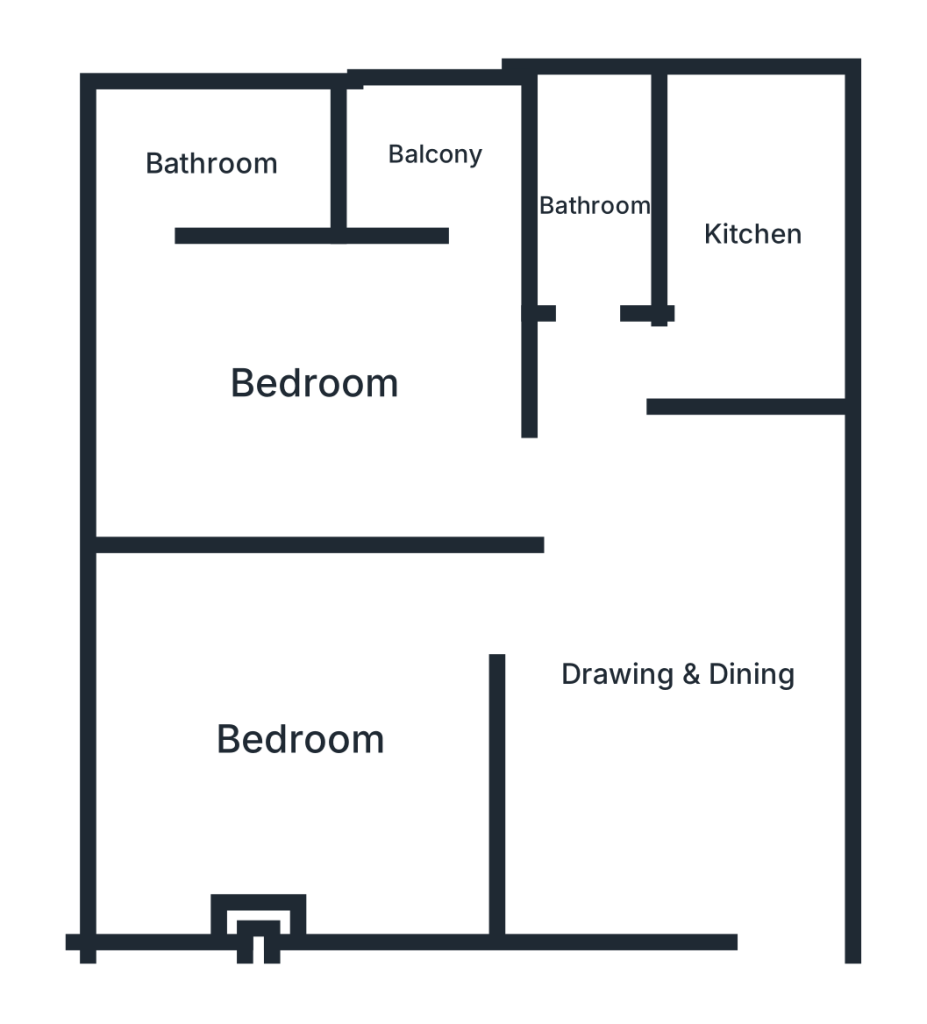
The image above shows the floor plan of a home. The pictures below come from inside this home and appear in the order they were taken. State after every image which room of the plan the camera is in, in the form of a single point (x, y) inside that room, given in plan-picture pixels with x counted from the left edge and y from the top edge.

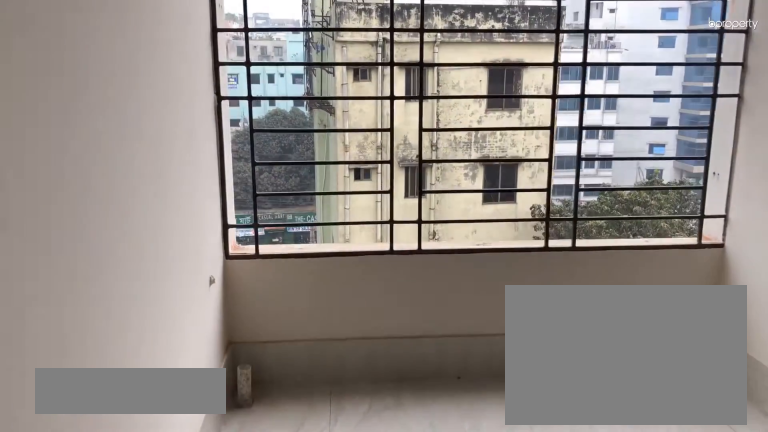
(435, 157)
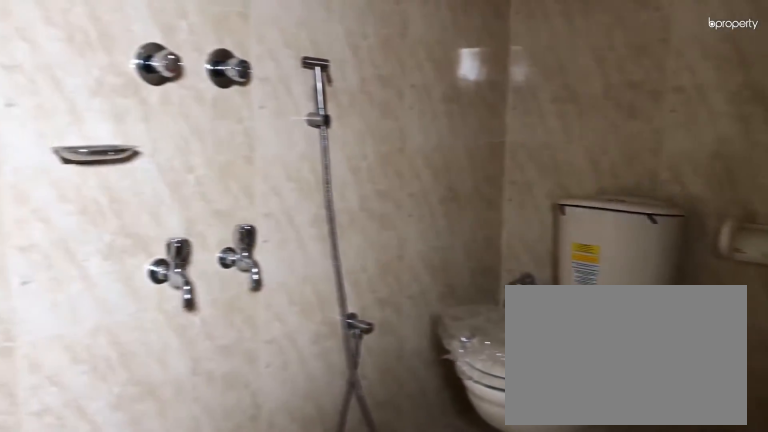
(210, 164)
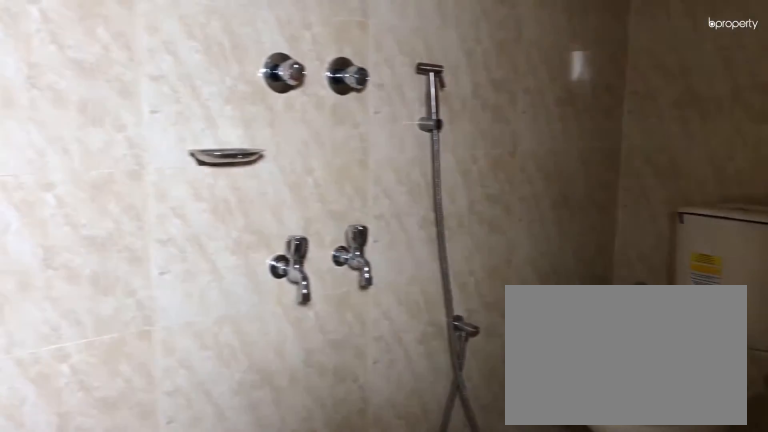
(210, 164)
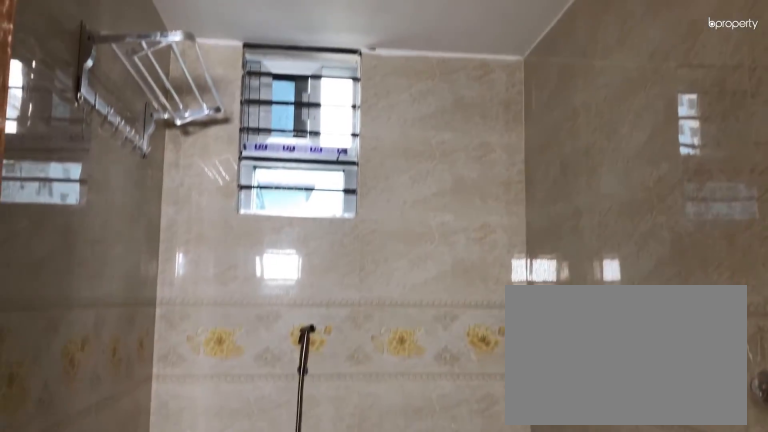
(591, 207)
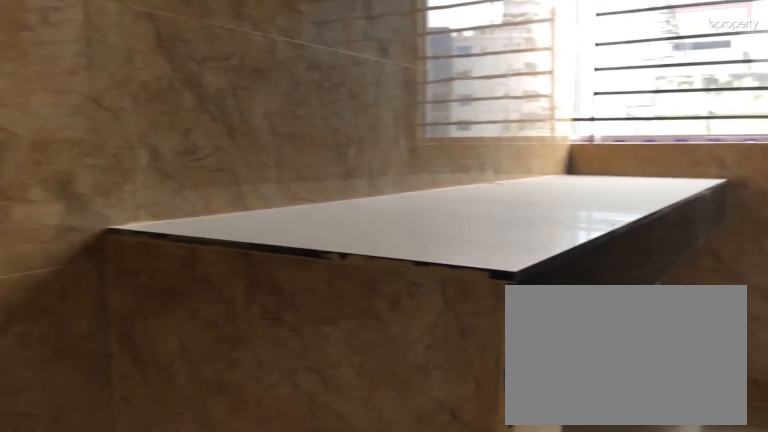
(751, 233)
